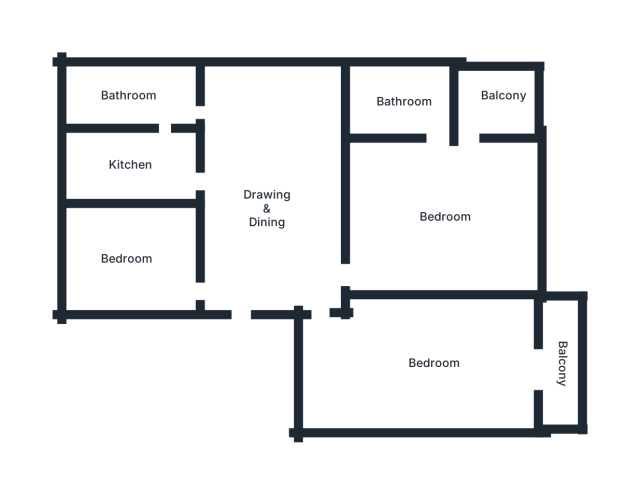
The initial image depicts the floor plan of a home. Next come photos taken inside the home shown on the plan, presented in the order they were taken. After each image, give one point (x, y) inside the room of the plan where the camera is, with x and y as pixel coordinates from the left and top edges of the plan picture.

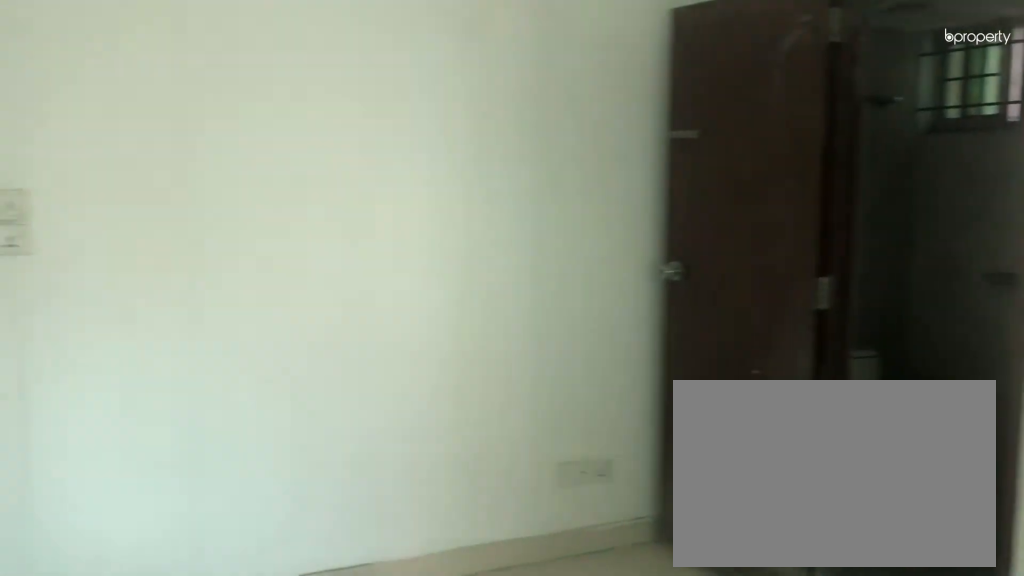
(447, 215)
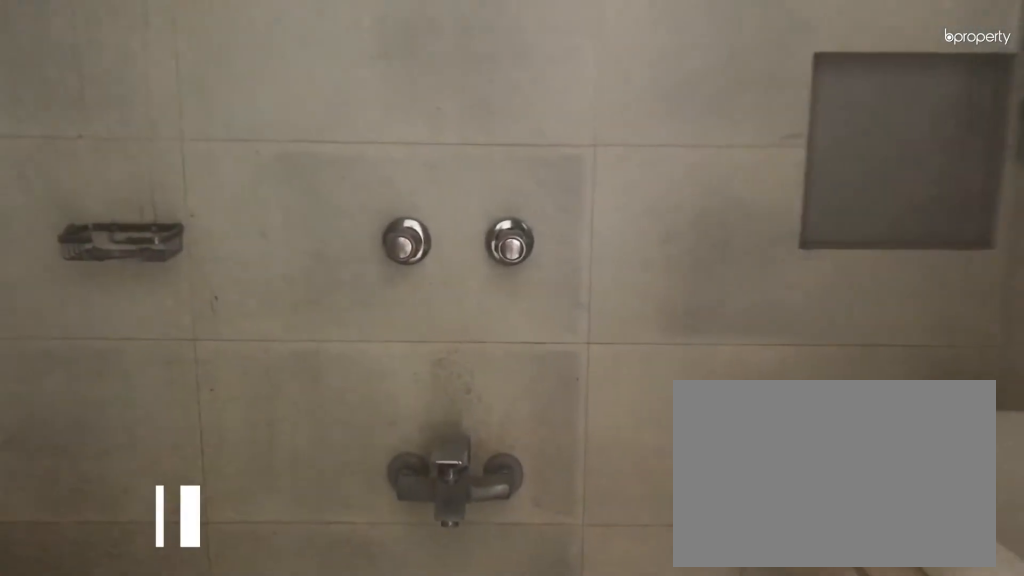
(417, 100)
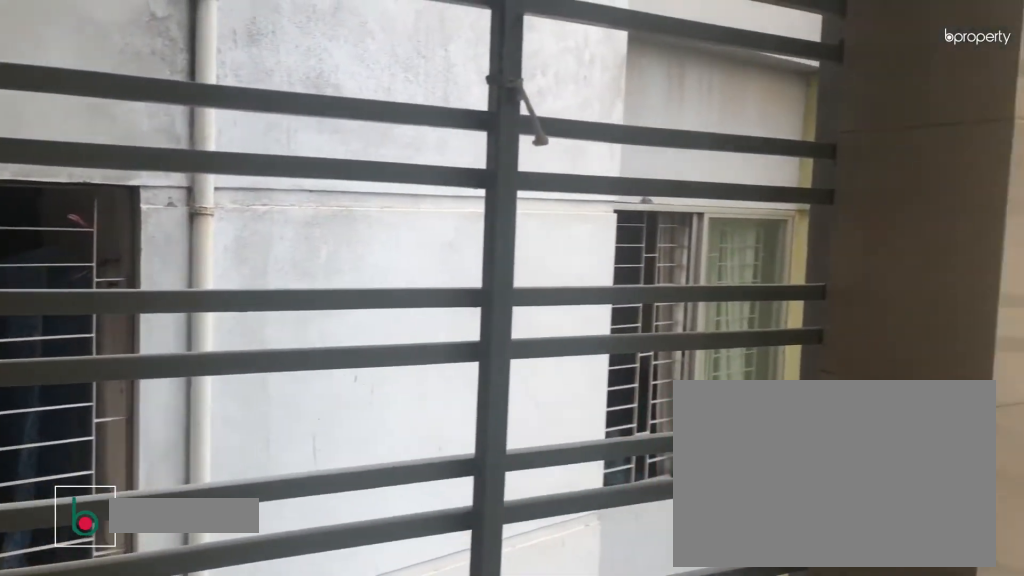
(500, 103)
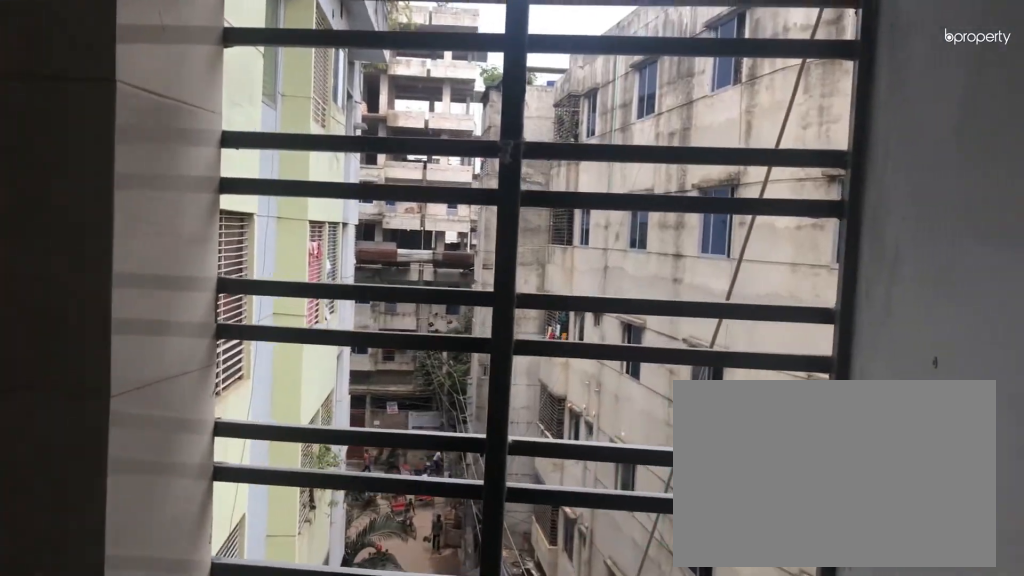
(500, 103)
